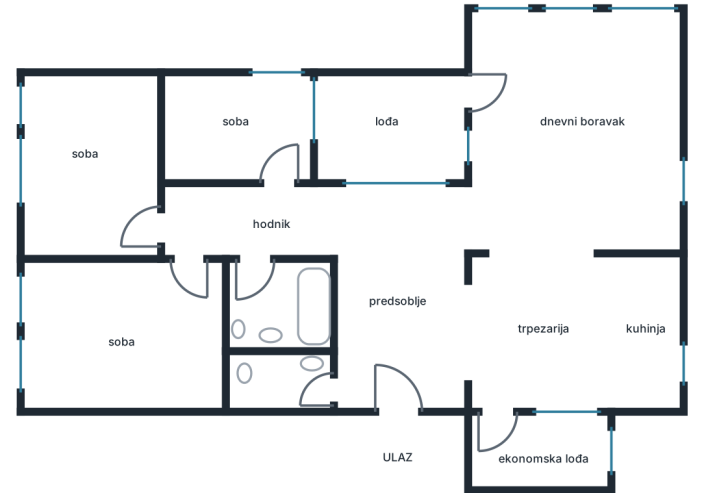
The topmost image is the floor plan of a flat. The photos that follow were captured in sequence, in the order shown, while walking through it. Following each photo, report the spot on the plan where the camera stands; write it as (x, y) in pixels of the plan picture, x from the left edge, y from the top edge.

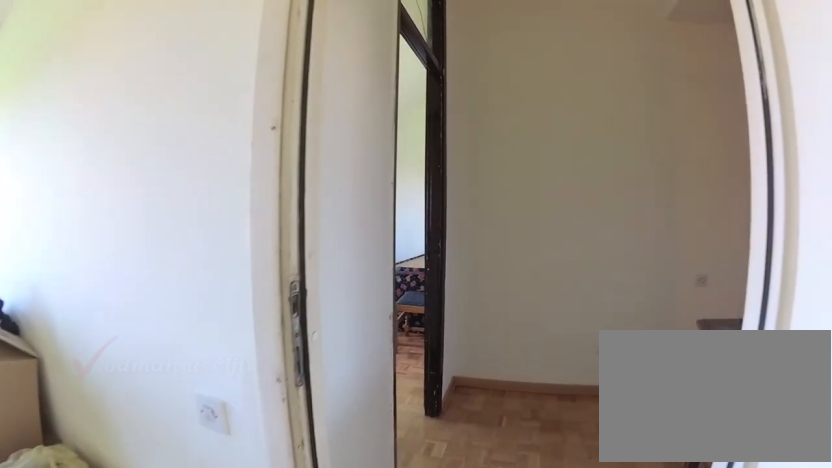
(188, 329)
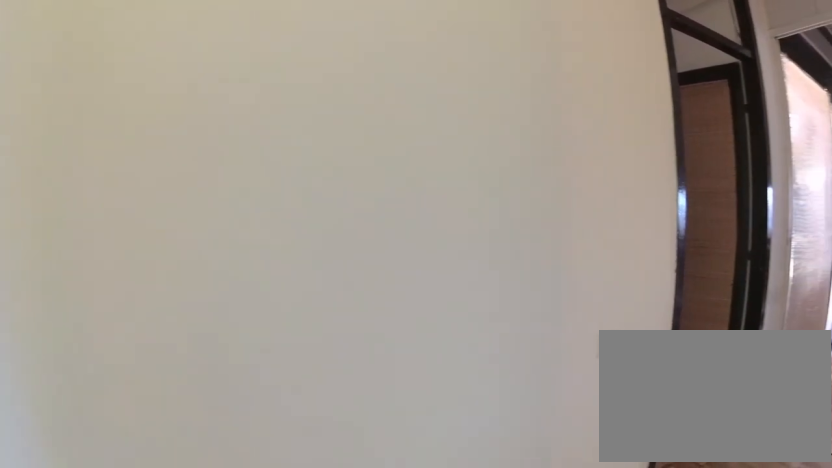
(182, 260)
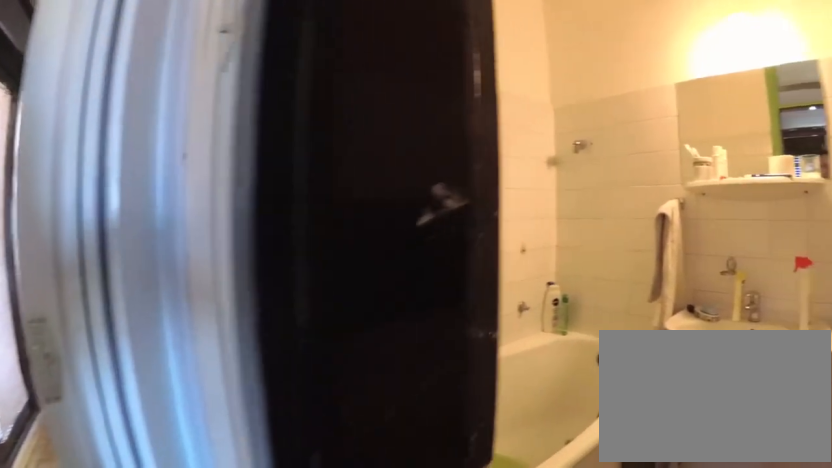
(217, 235)
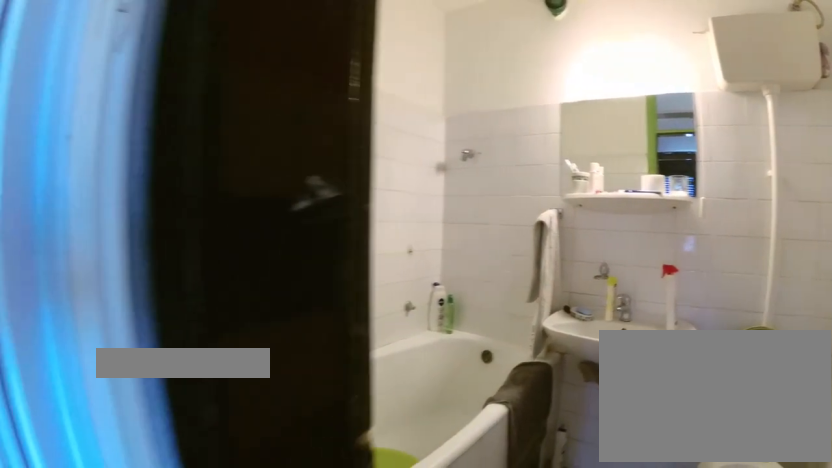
(231, 242)
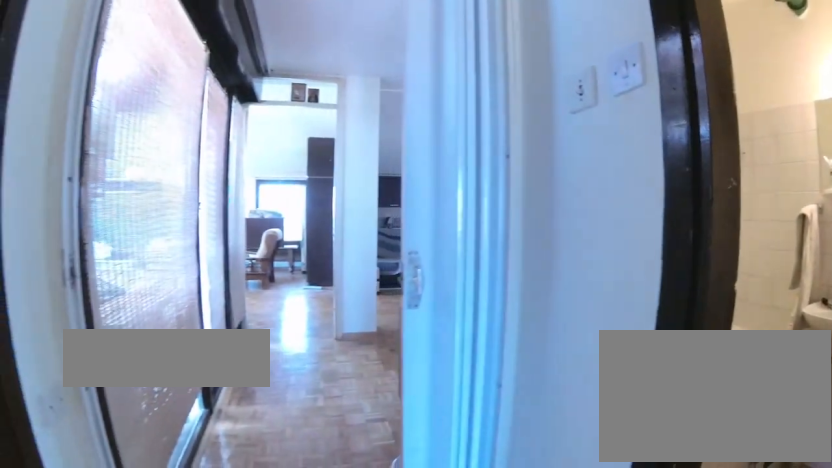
(219, 231)
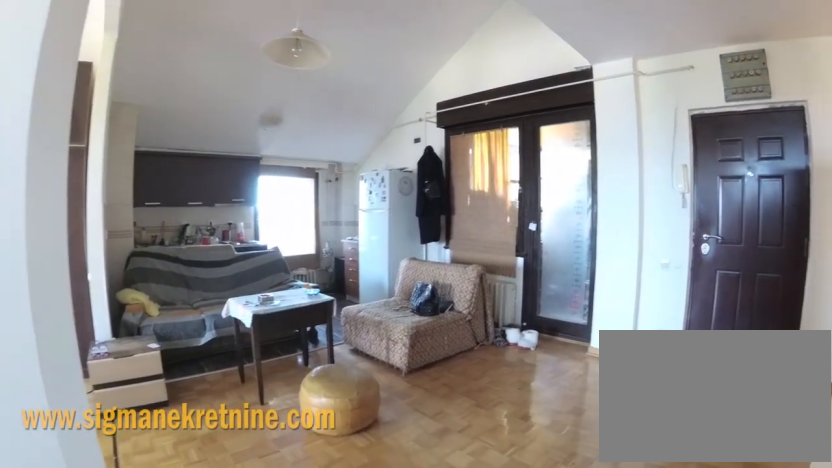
(370, 247)
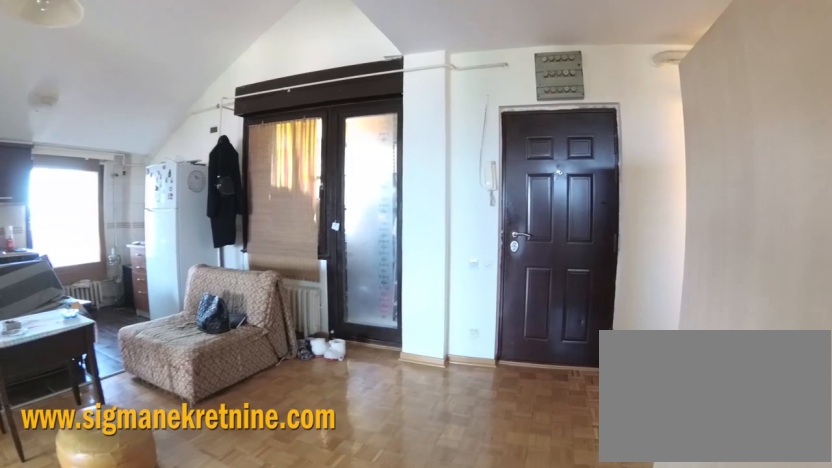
(386, 274)
